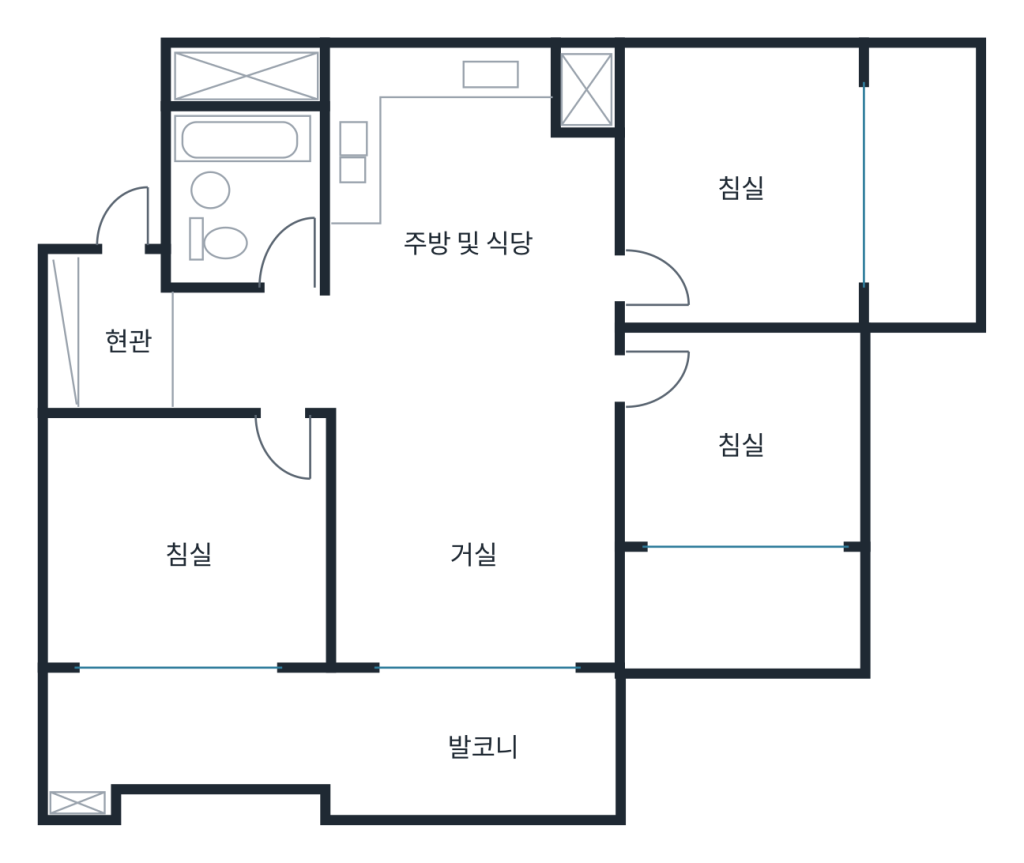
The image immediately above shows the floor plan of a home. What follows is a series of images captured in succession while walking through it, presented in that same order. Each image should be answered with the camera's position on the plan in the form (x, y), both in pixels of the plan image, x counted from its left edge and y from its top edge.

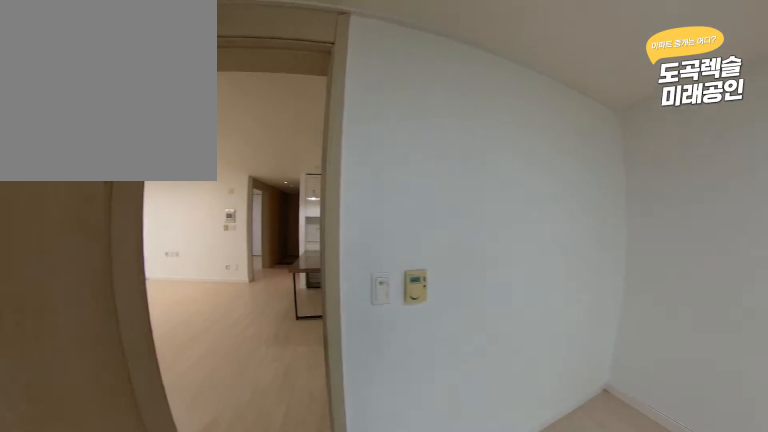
(643, 254)
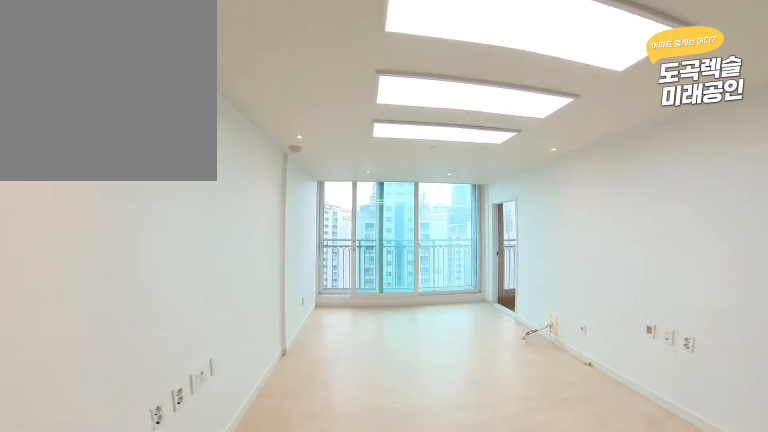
(553, 397)
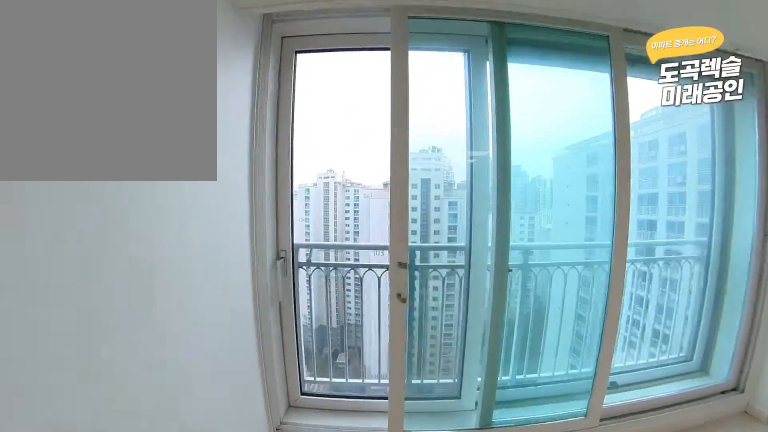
(550, 669)
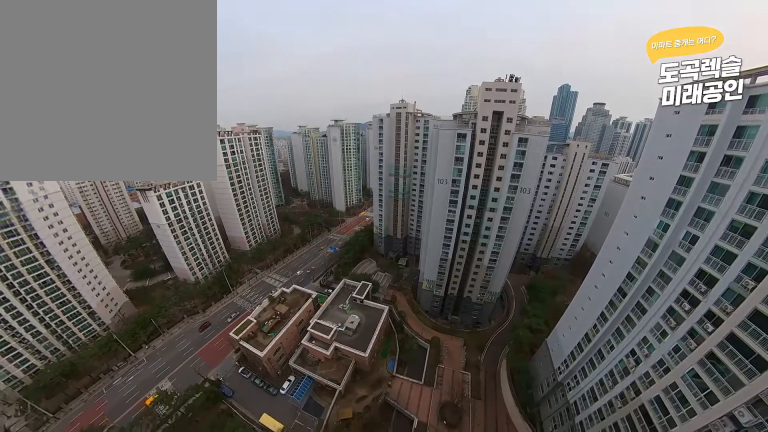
(553, 814)
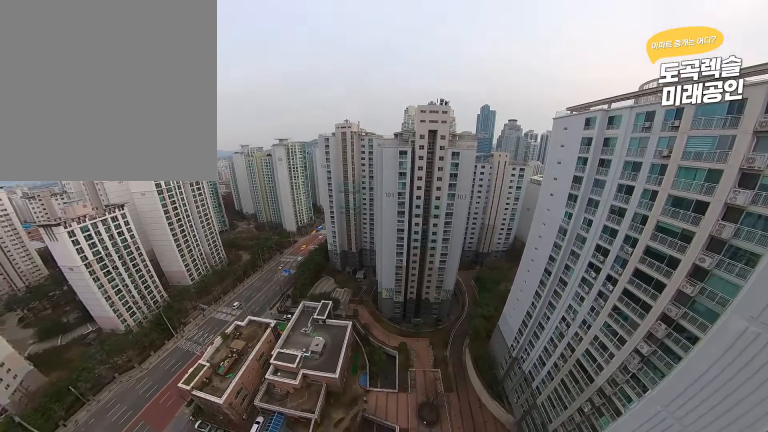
(553, 814)
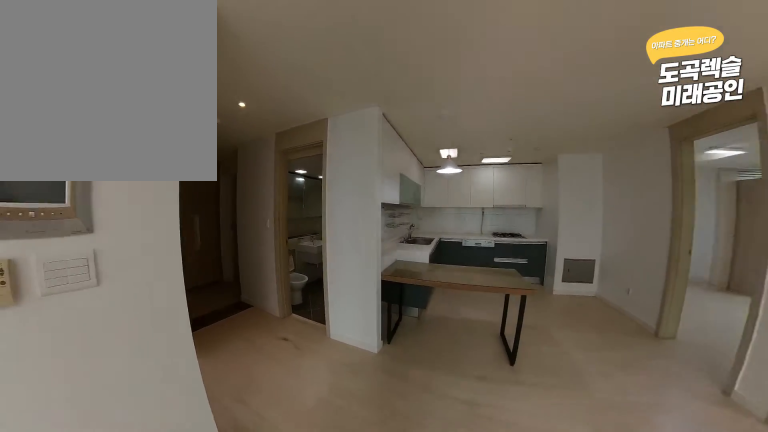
(405, 413)
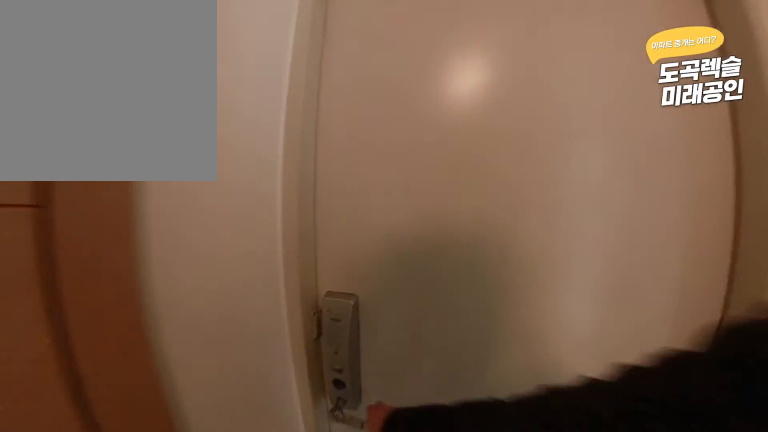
(131, 306)
